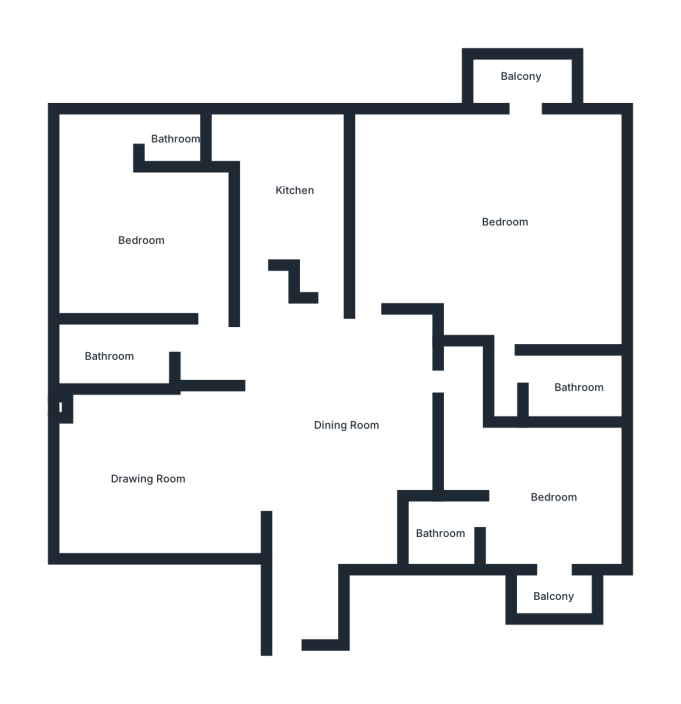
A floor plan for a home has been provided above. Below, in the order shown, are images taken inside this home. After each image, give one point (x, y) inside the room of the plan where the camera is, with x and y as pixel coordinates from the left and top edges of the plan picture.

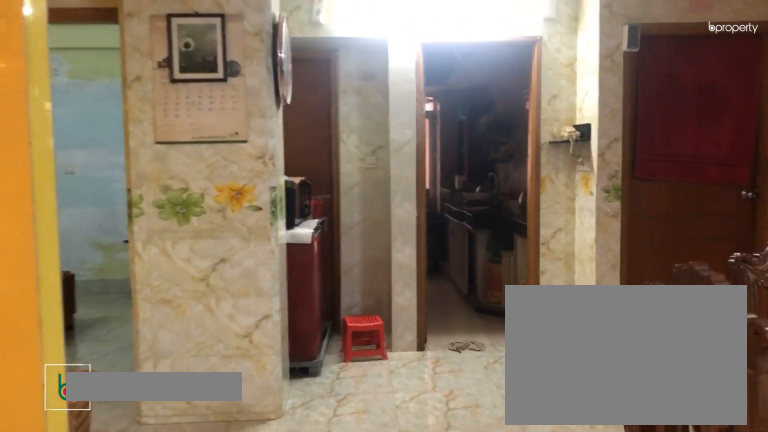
(348, 425)
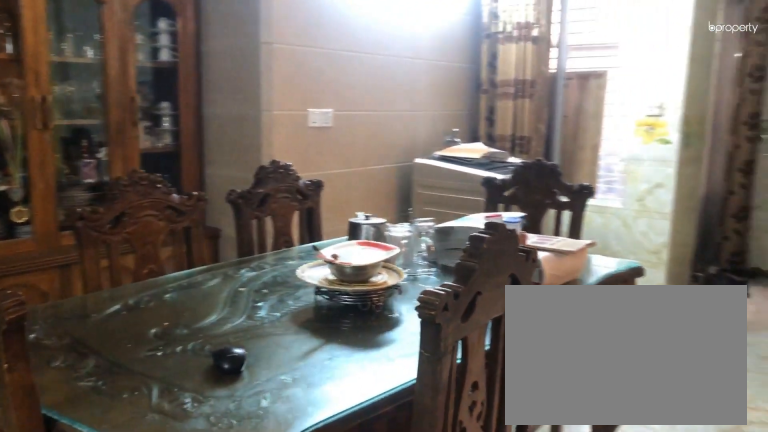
(347, 425)
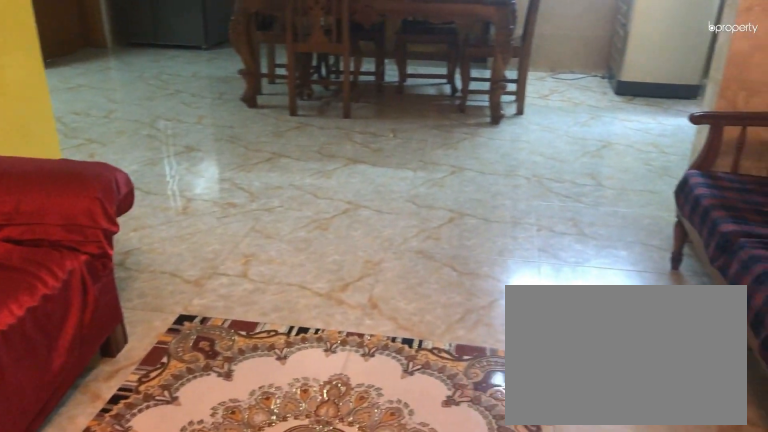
(149, 478)
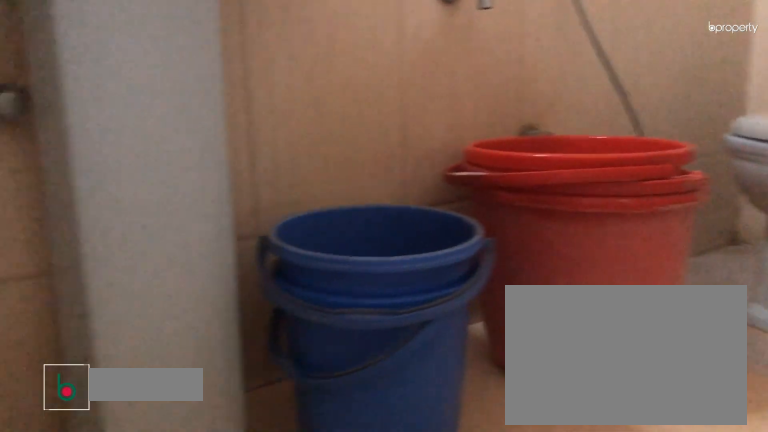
(111, 356)
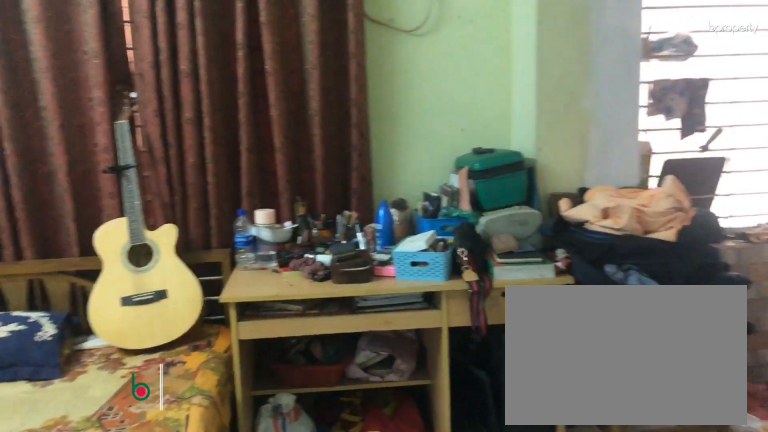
(143, 241)
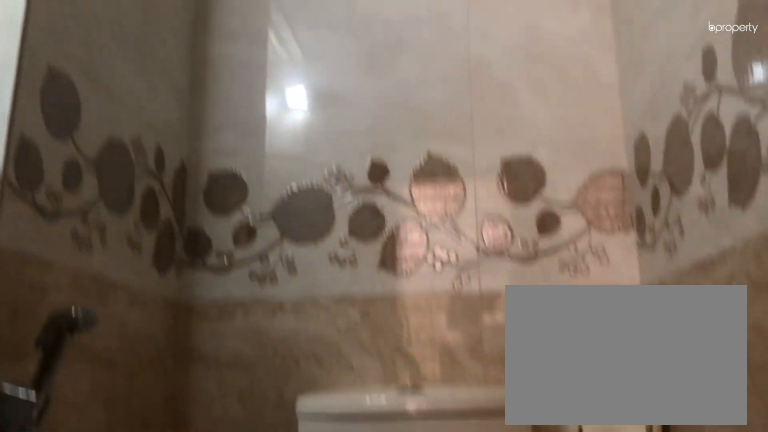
(175, 139)
